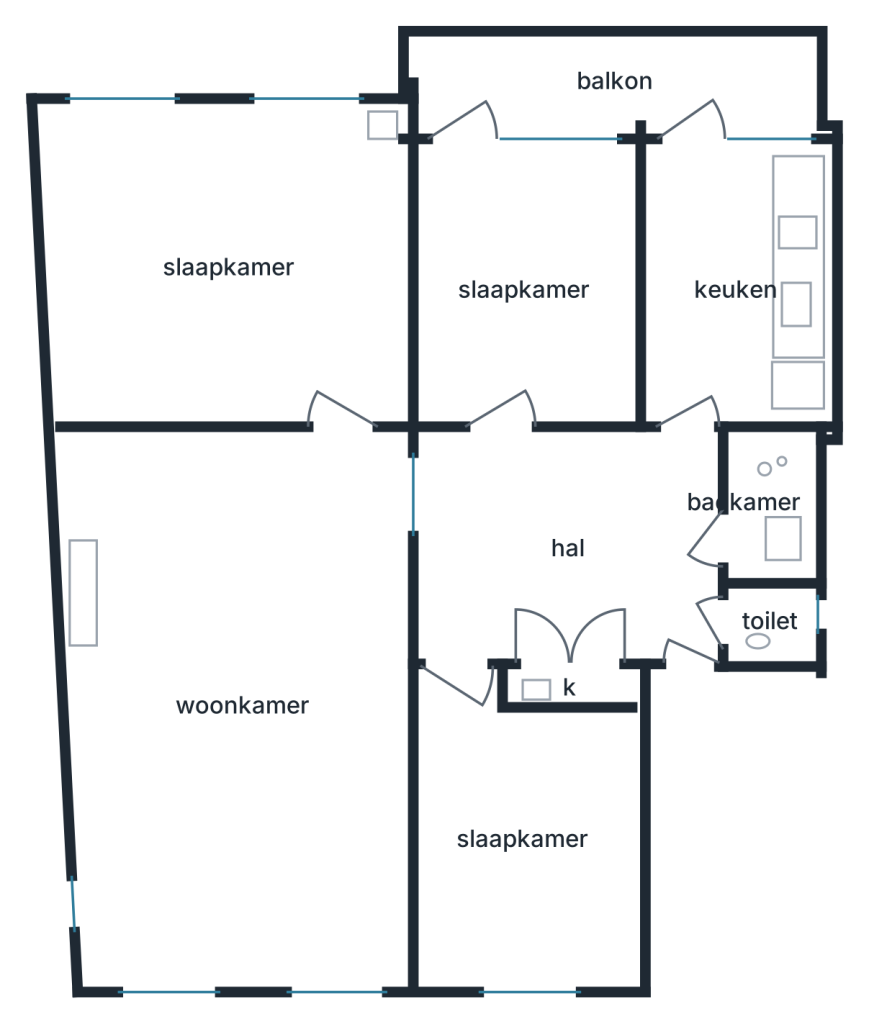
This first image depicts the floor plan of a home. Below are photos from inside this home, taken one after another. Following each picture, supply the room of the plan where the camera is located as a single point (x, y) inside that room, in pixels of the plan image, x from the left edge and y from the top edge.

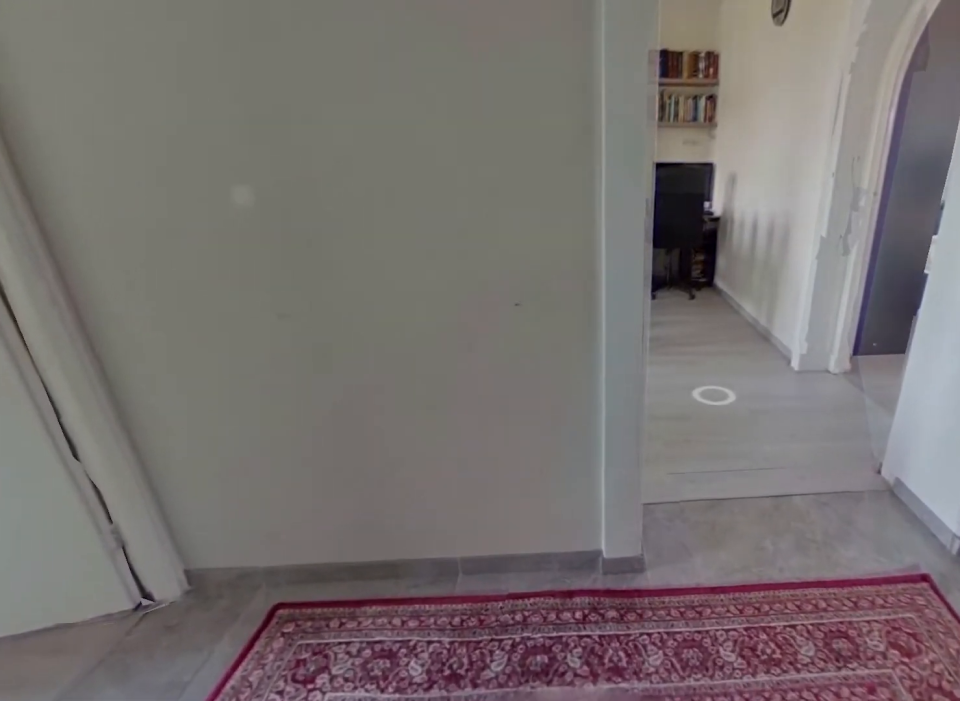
(565, 541)
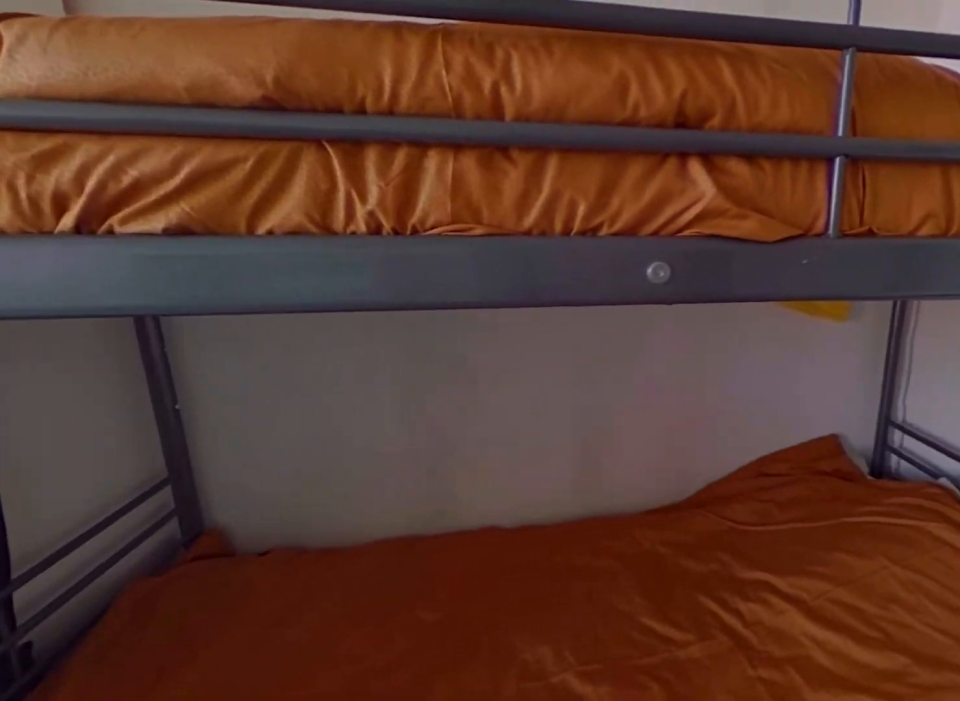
(524, 285)
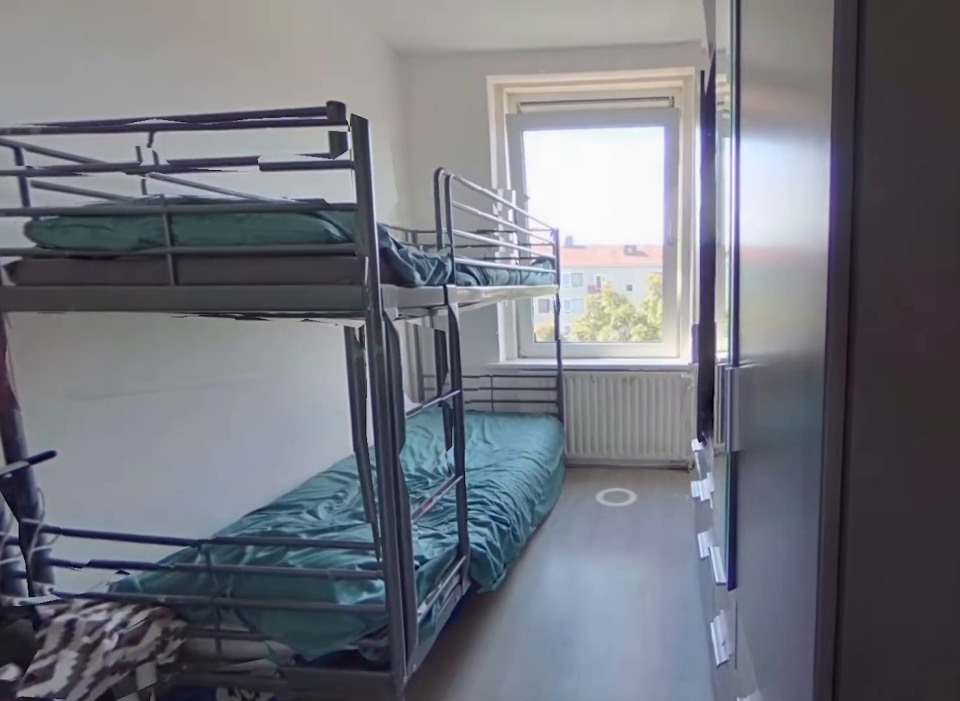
(523, 840)
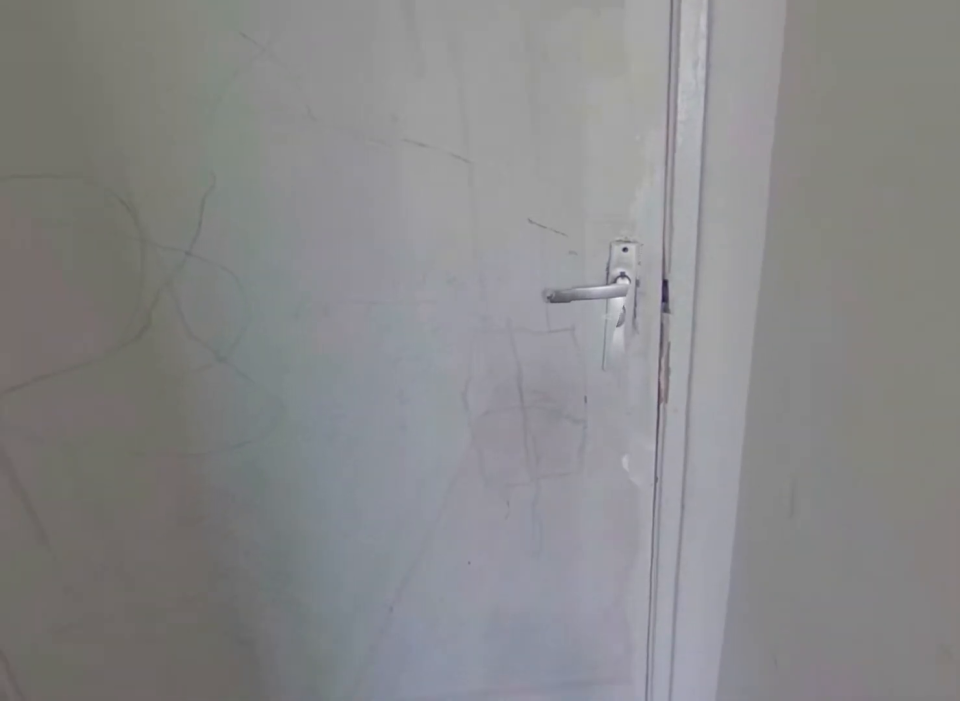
(523, 840)
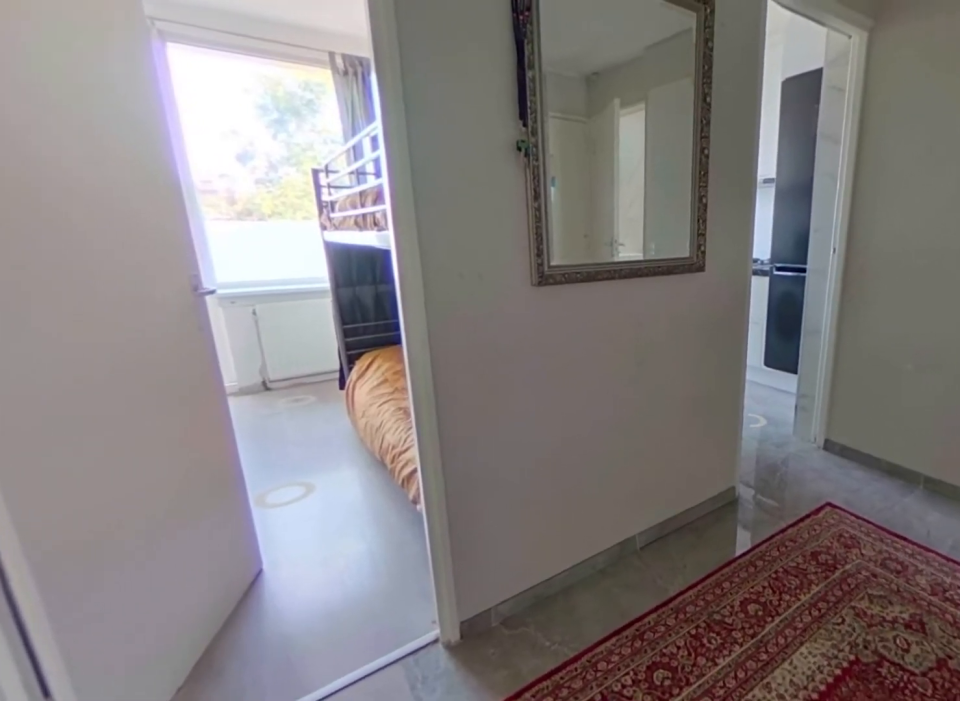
(565, 541)
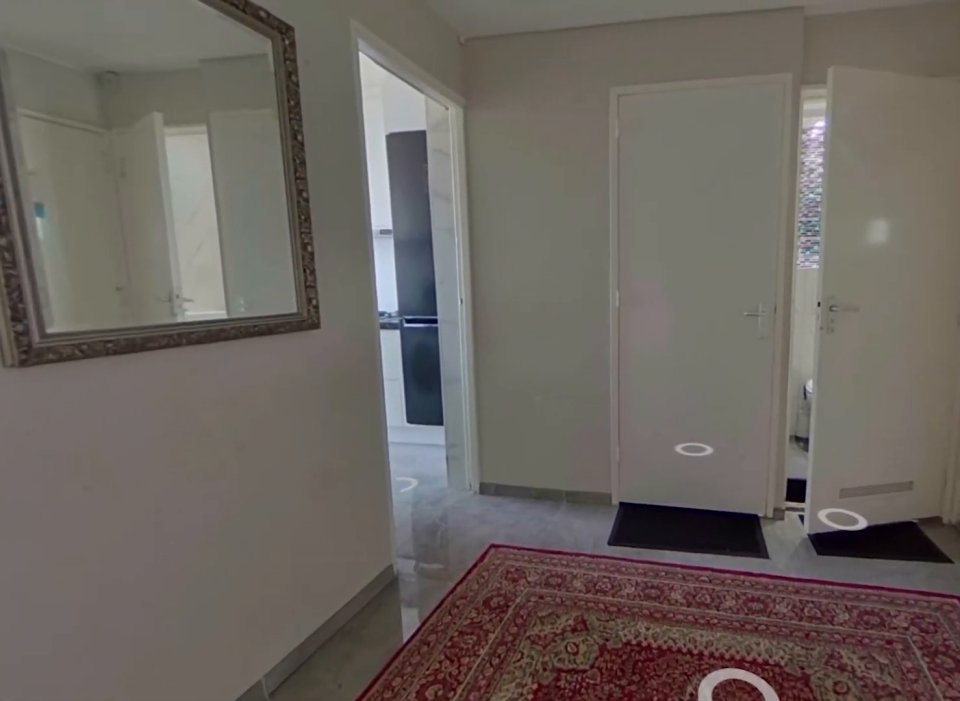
(565, 541)
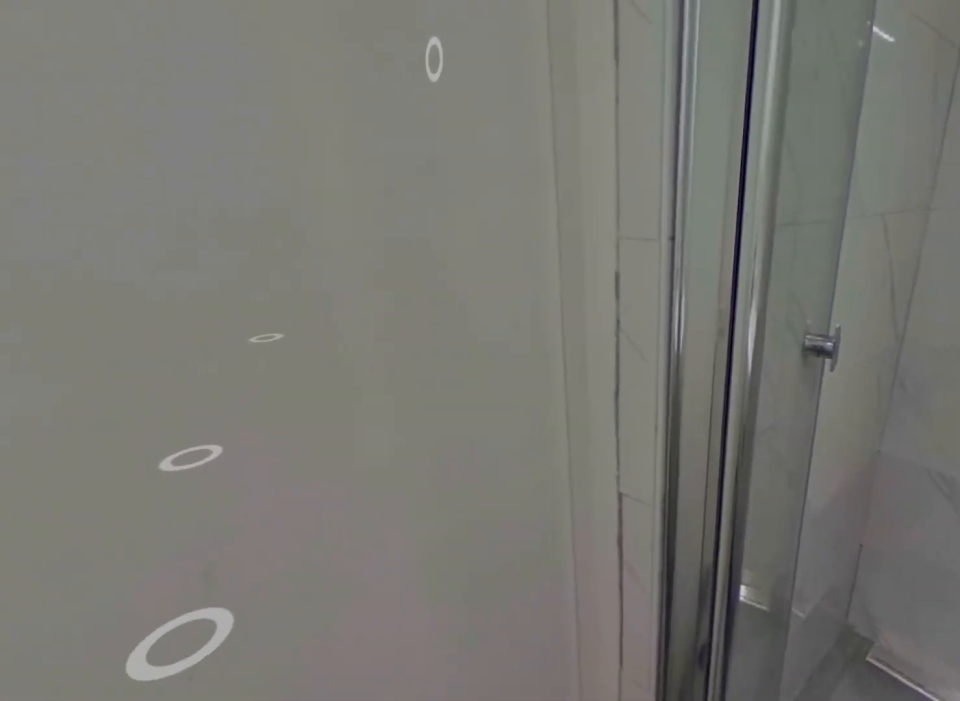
(768, 504)
